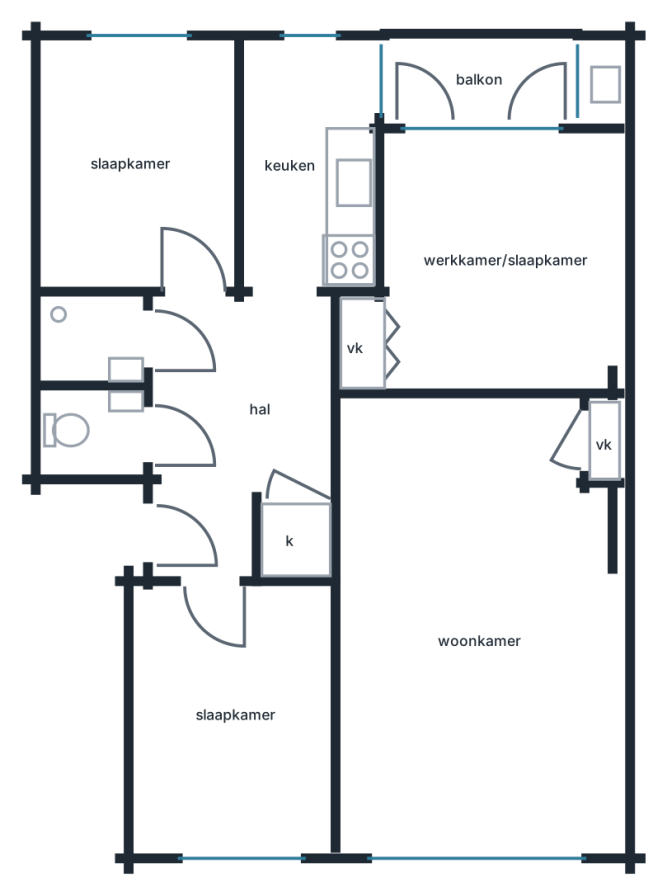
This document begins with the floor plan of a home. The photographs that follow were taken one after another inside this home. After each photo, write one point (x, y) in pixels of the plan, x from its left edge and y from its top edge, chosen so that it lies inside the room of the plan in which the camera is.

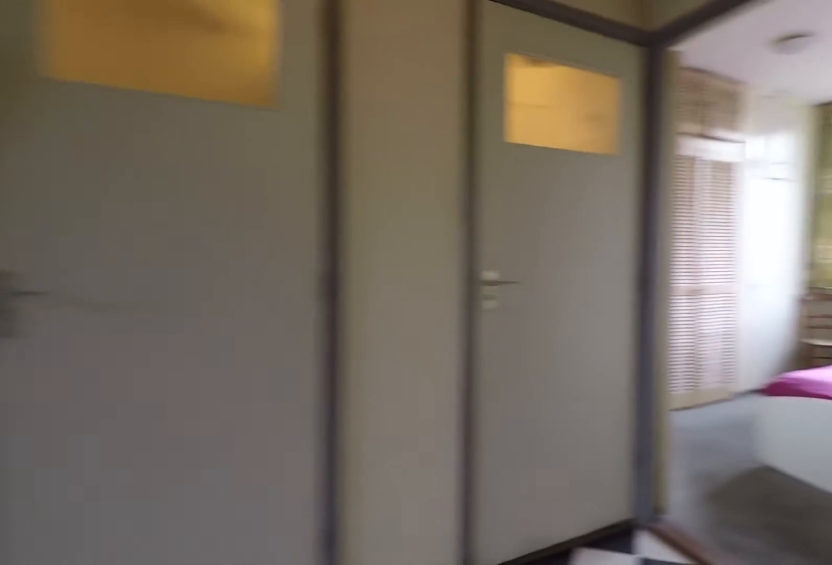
(233, 422)
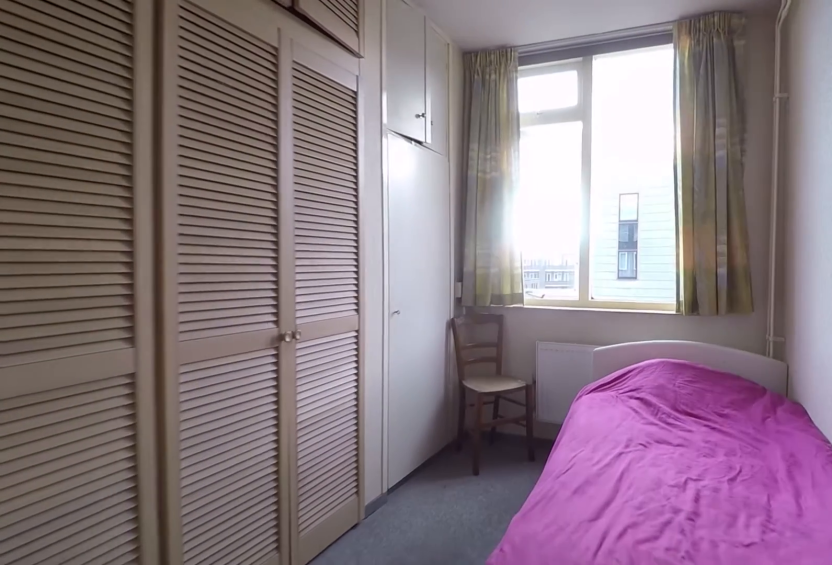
(144, 167)
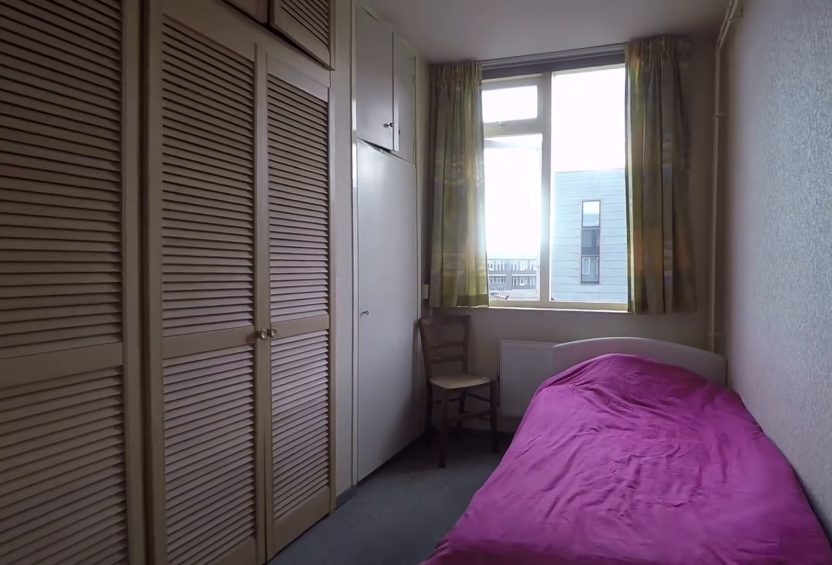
(144, 167)
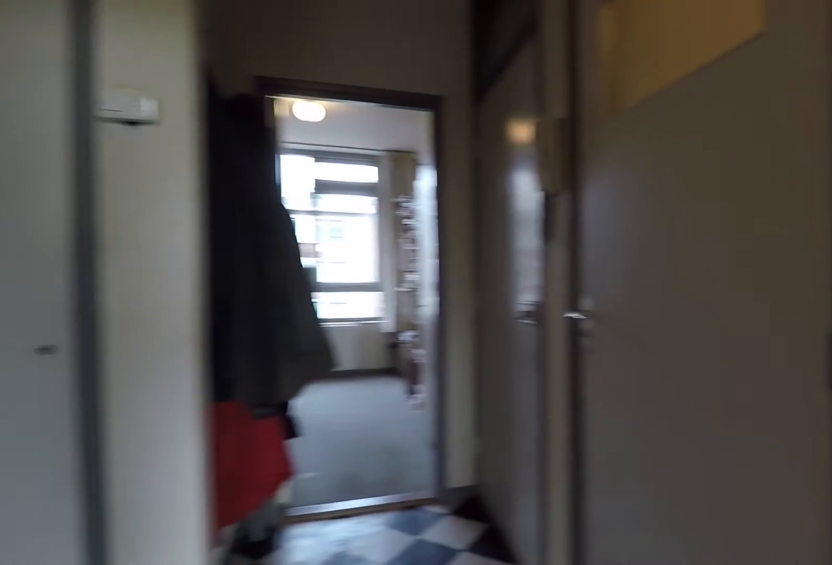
(234, 420)
